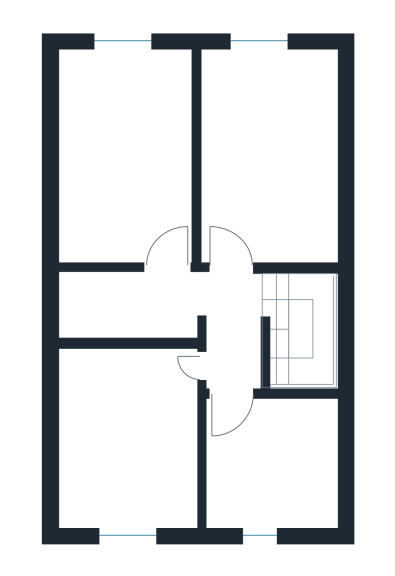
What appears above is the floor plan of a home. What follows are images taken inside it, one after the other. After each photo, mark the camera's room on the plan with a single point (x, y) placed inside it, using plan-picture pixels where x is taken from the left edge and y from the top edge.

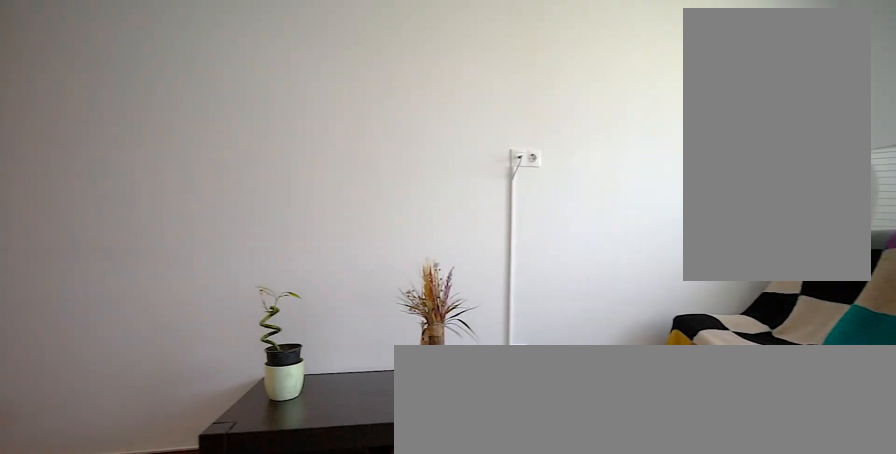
(273, 152)
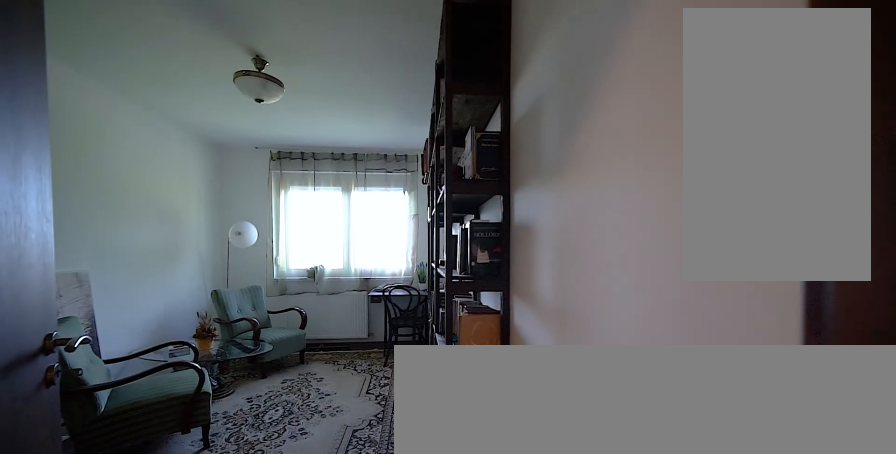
(123, 152)
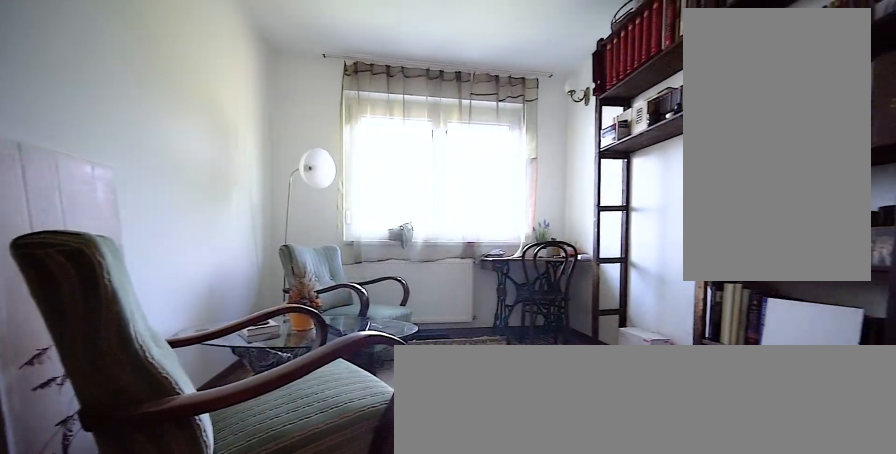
(123, 152)
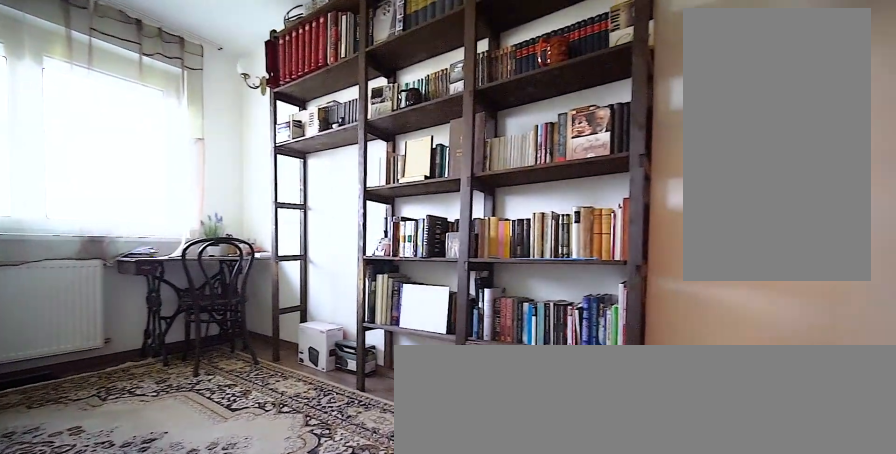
(123, 152)
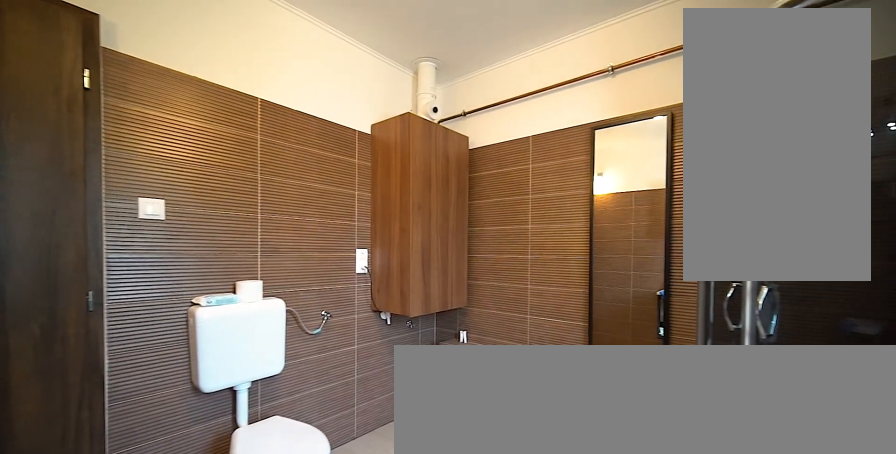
(272, 455)
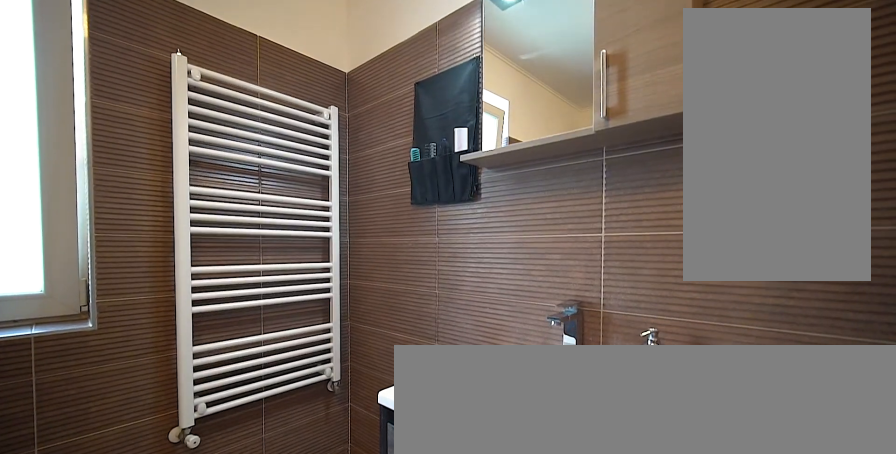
(272, 455)
